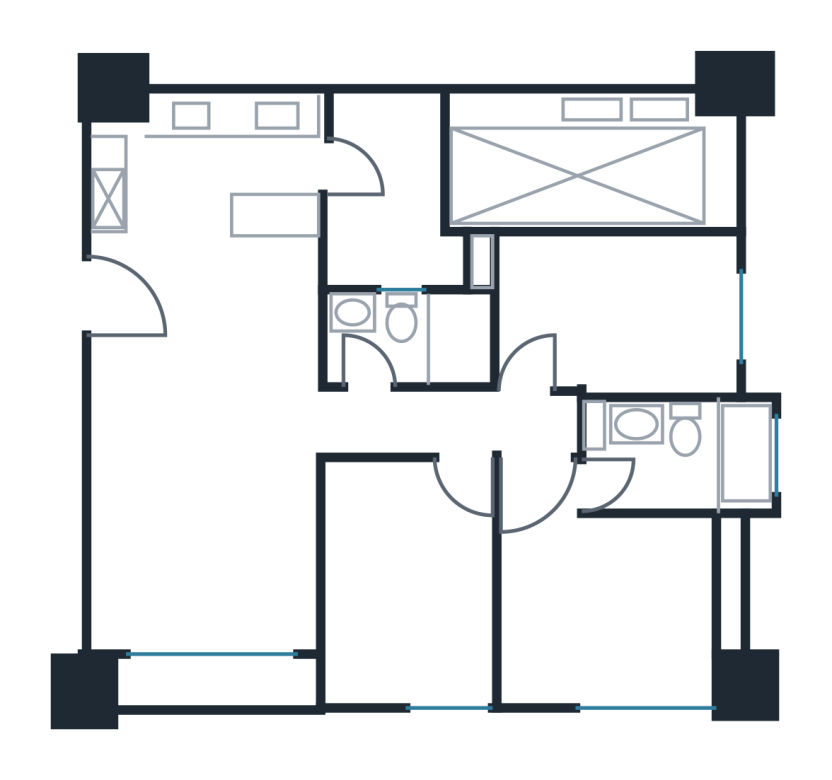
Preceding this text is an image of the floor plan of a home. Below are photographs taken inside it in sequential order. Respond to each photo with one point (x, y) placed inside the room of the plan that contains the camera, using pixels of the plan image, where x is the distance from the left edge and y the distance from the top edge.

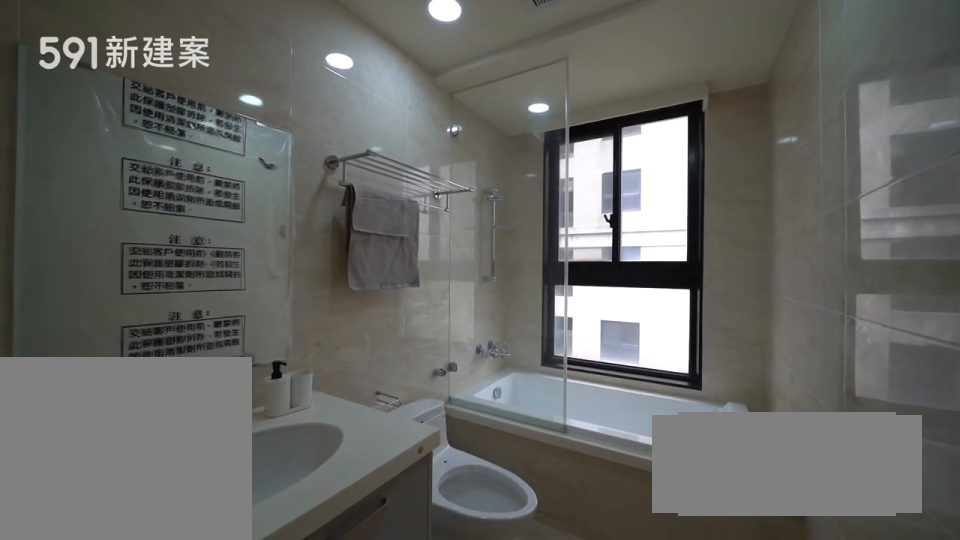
(685, 456)
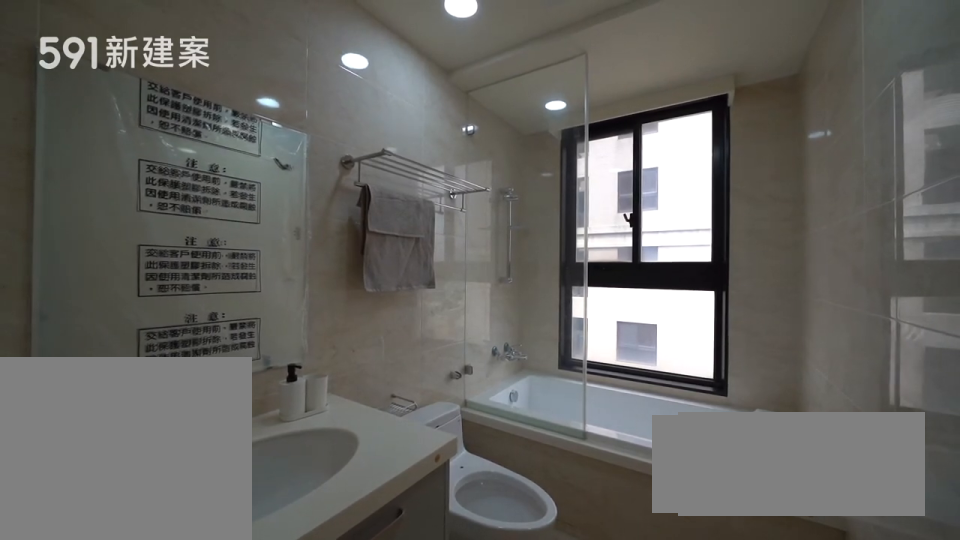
(685, 456)
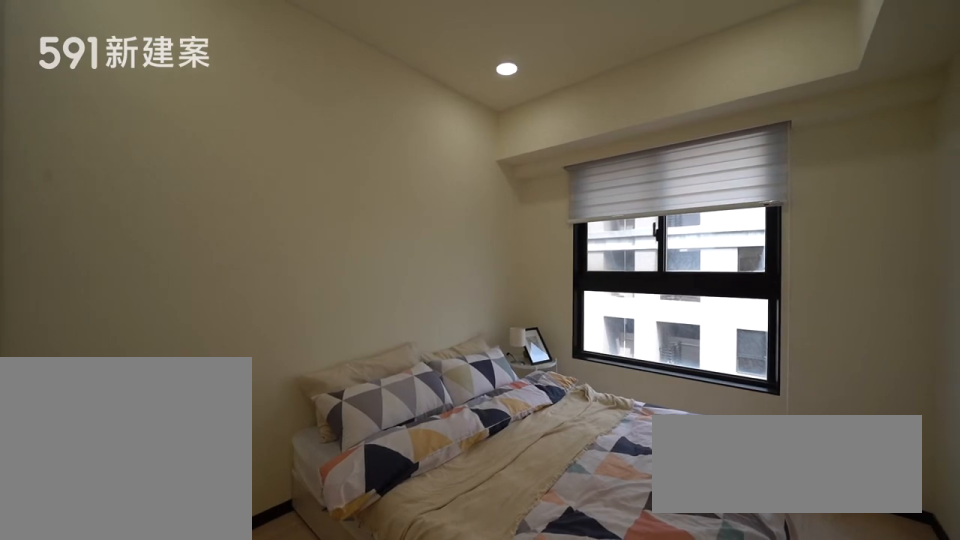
(620, 314)
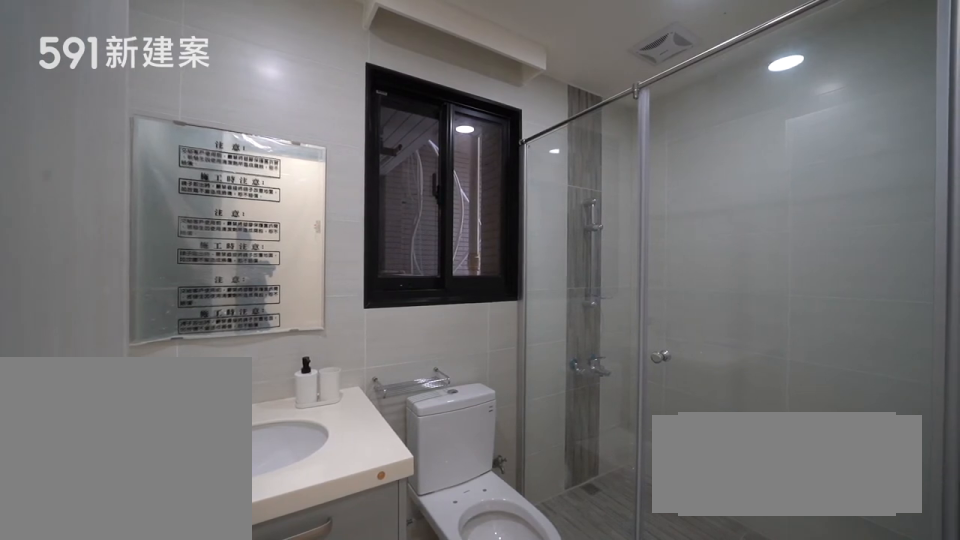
(414, 337)
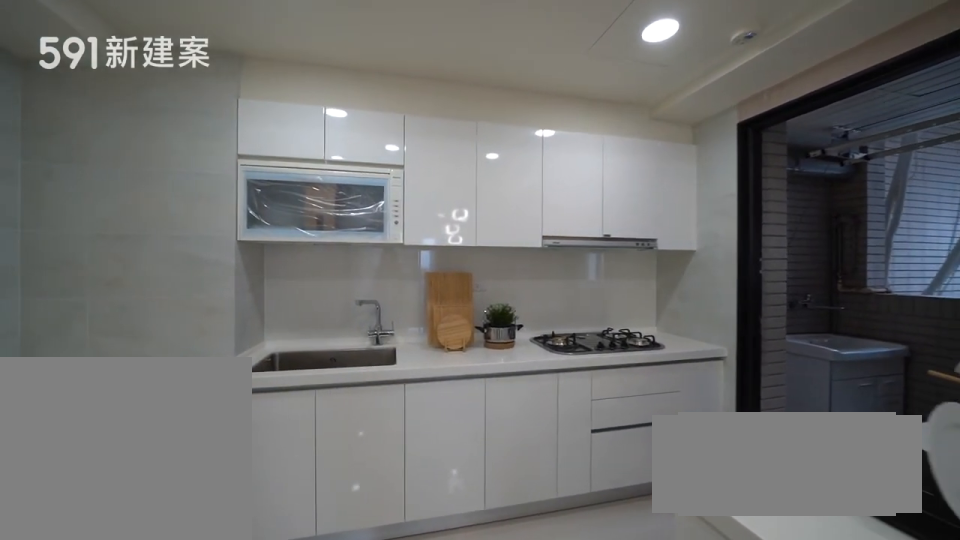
(211, 168)
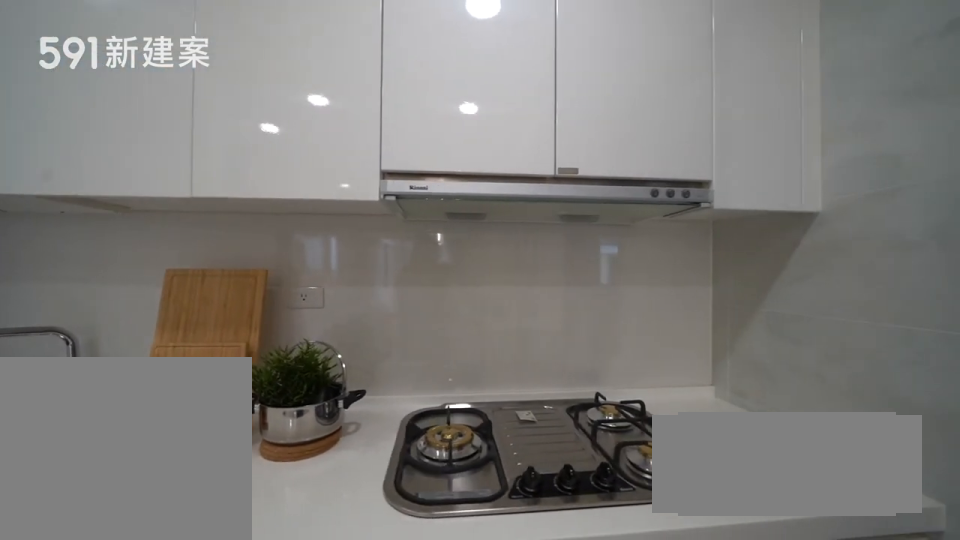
(211, 168)
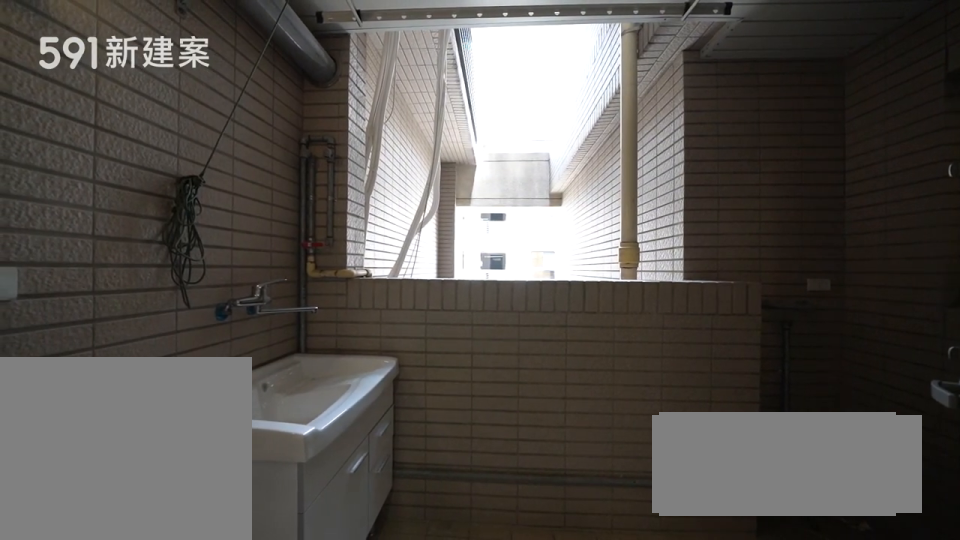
(404, 190)
